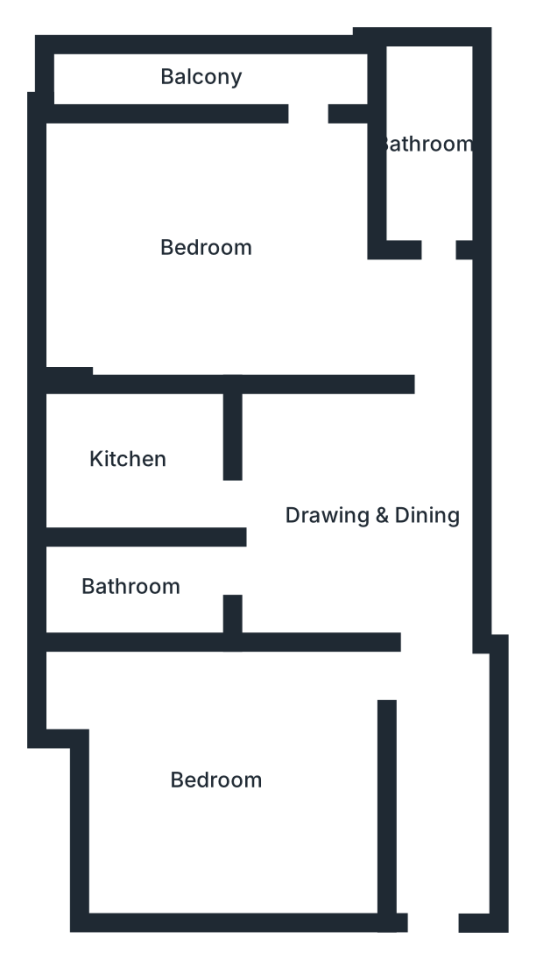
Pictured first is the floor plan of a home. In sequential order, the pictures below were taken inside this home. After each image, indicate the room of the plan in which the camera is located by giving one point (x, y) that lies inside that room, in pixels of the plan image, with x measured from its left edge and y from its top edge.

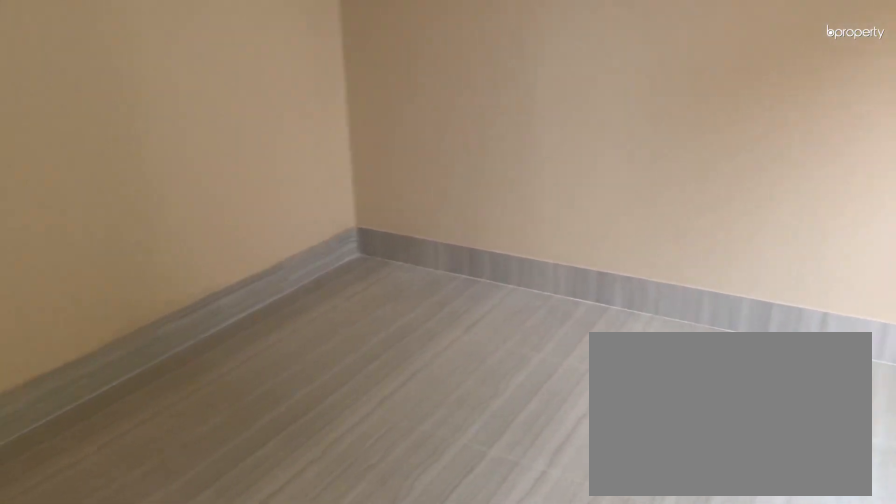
(238, 789)
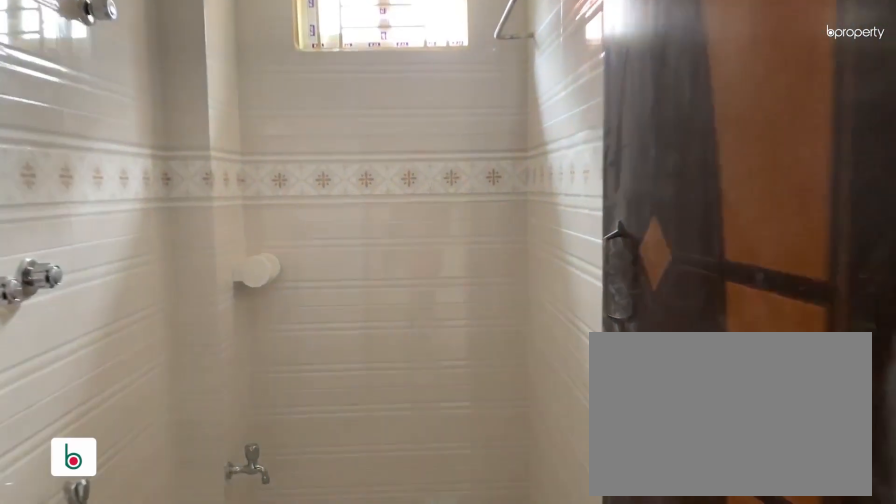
(191, 592)
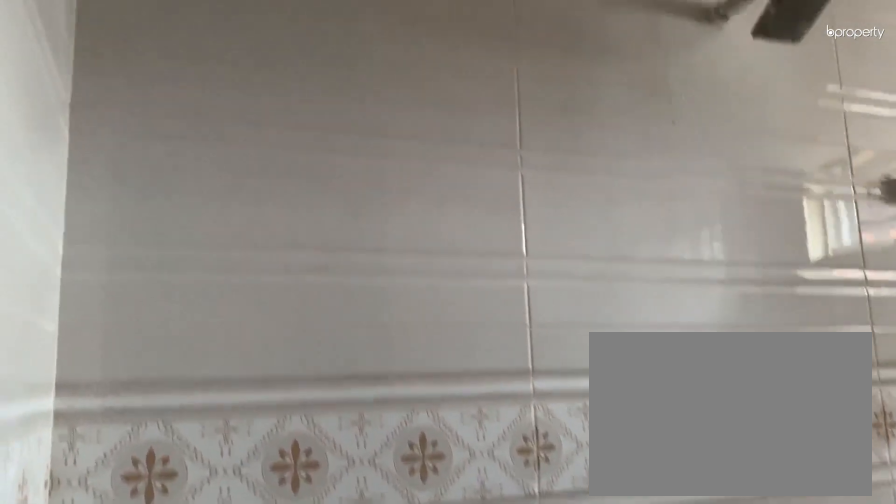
(136, 597)
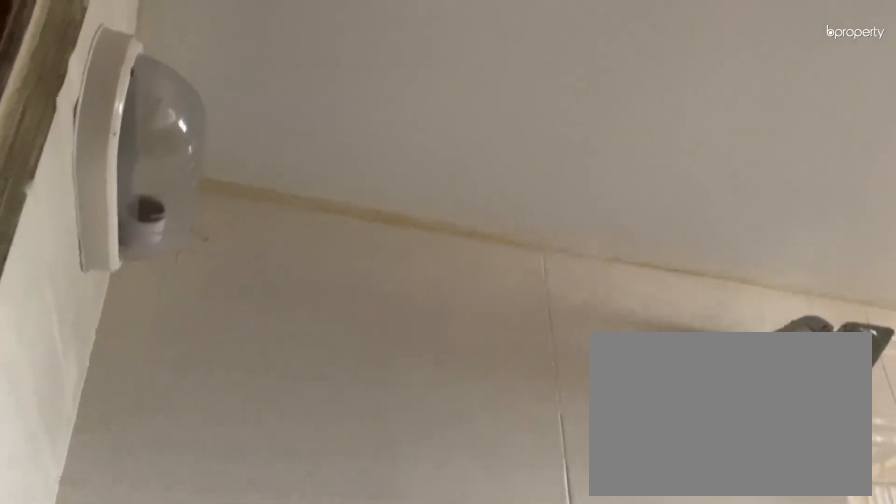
(136, 597)
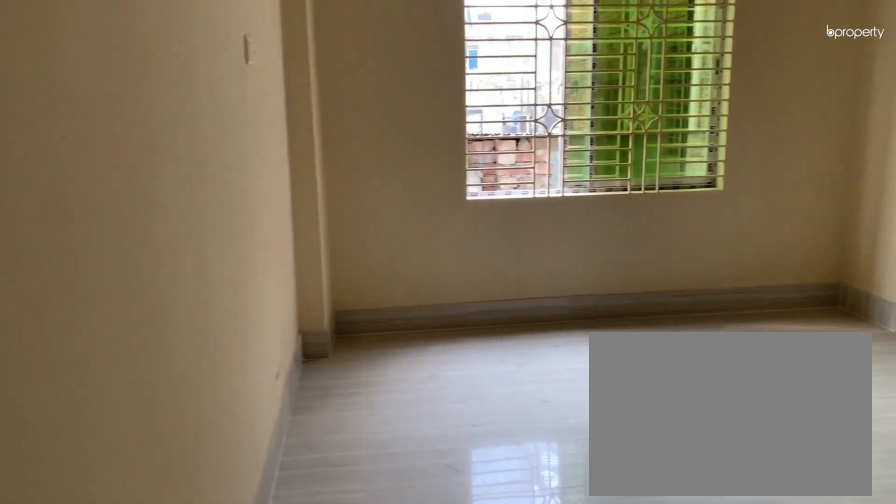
(251, 272)
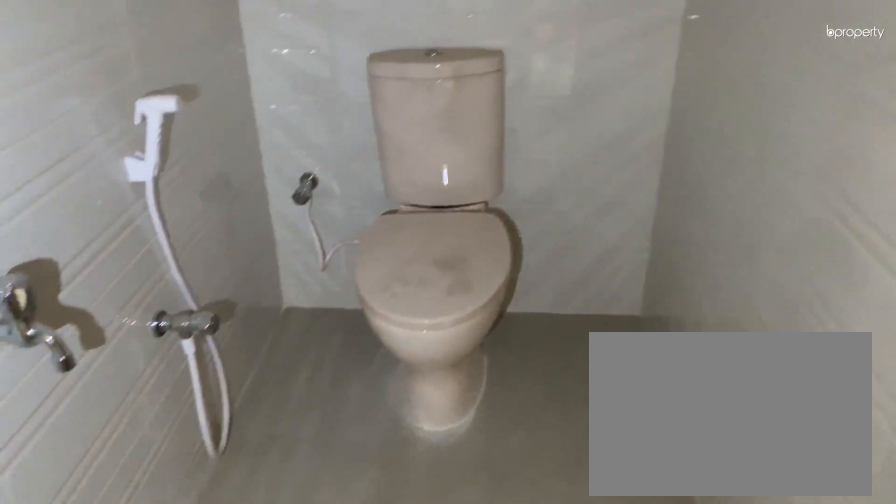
(432, 143)
